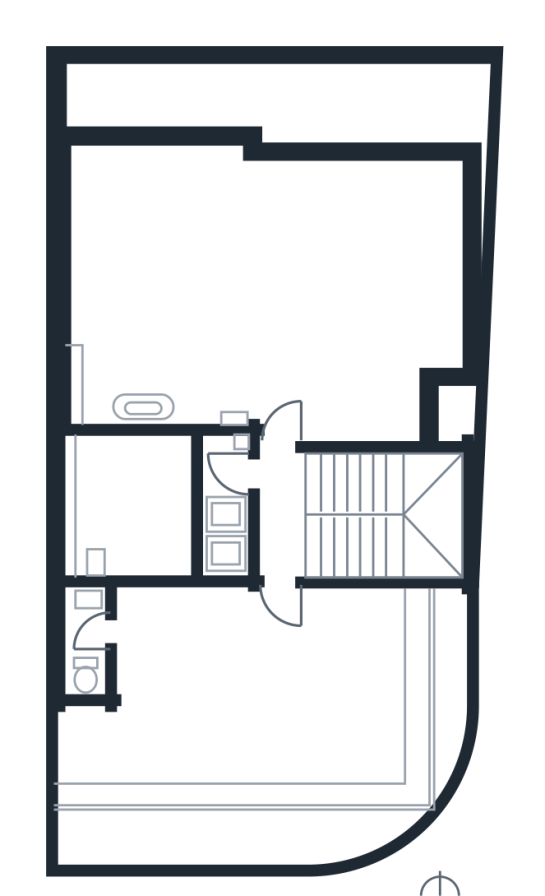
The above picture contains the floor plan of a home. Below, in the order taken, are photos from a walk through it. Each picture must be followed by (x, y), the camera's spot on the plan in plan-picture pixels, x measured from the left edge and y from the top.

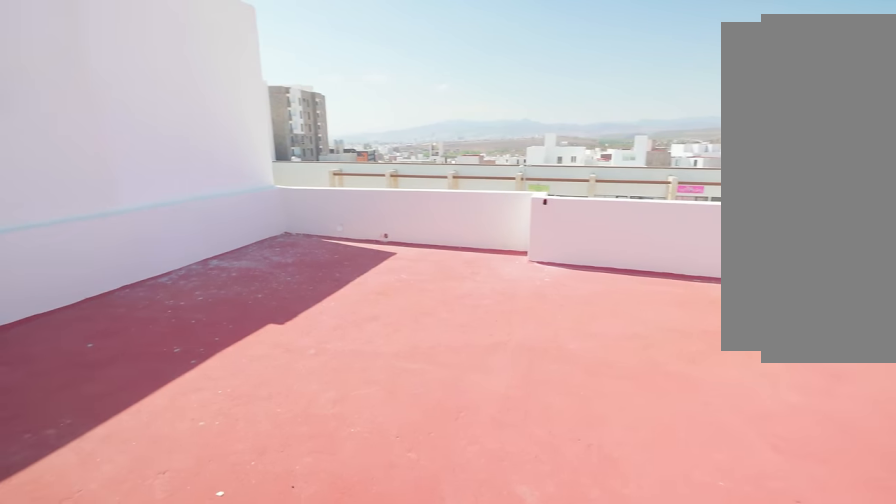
(281, 441)
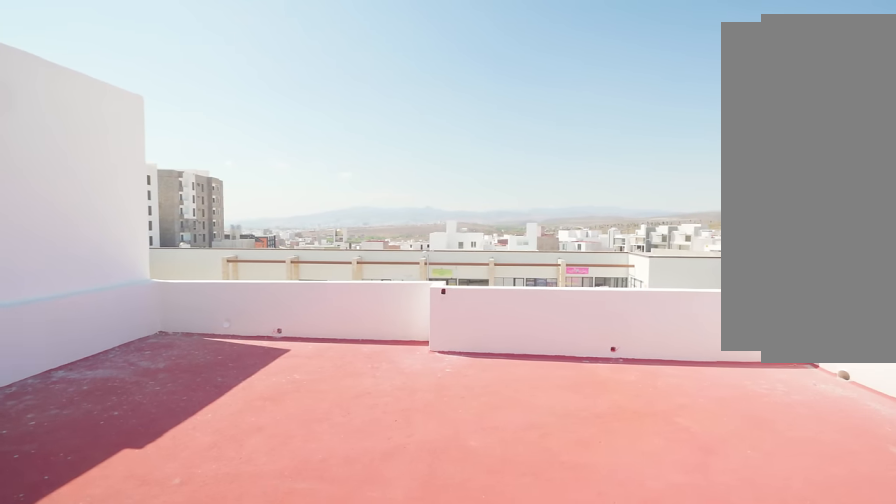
(286, 412)
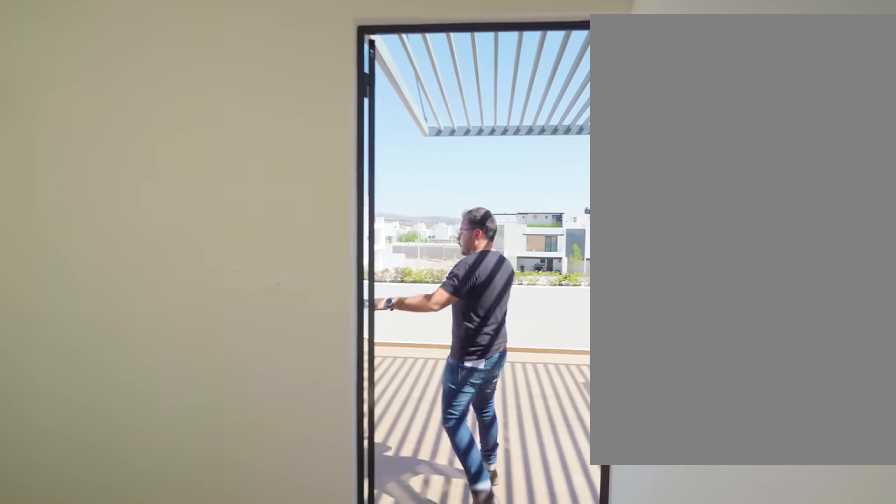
(281, 518)
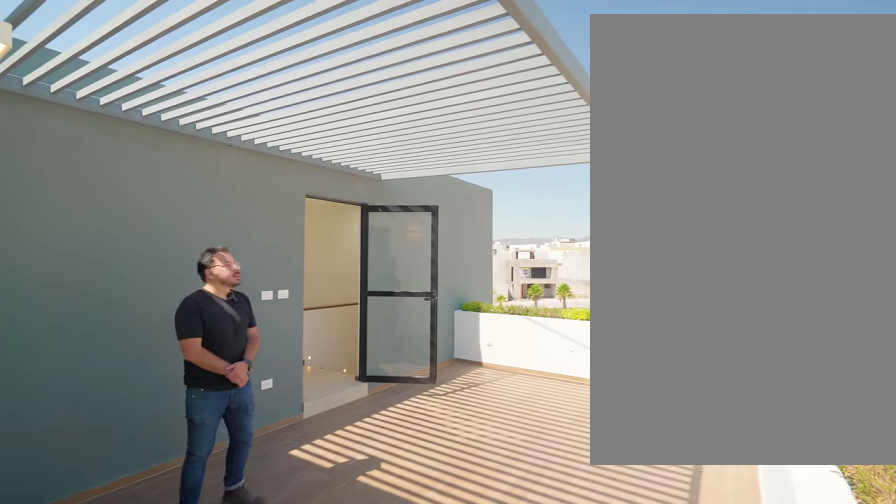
(87, 781)
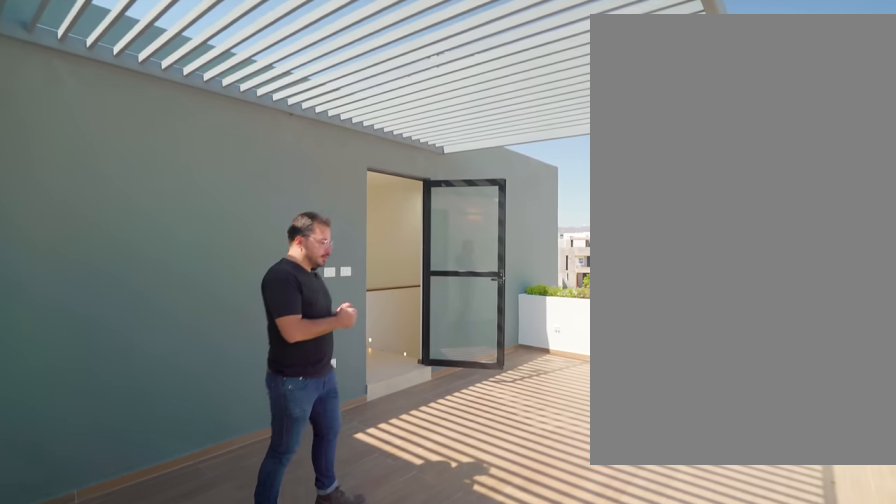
(87, 779)
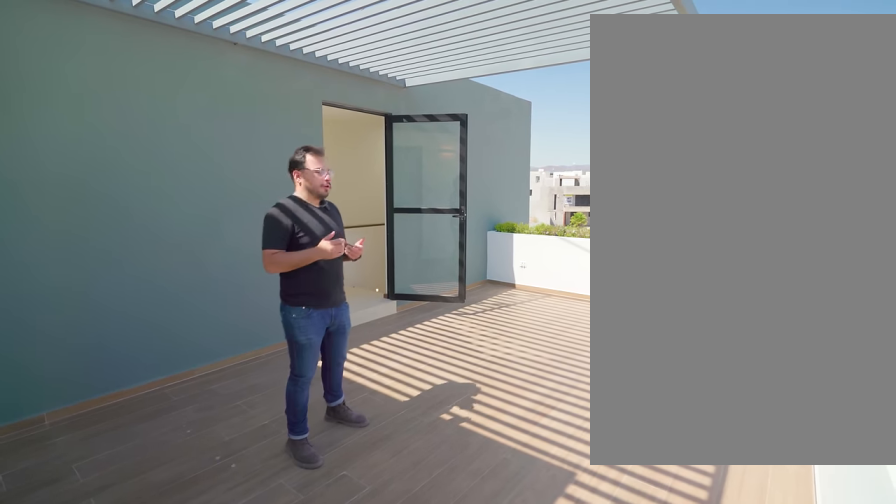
(87, 780)
